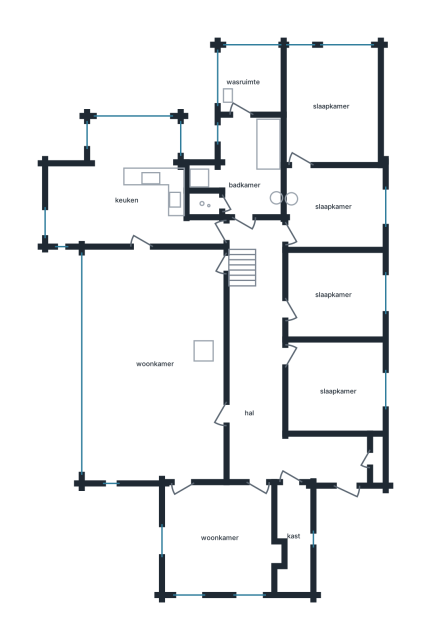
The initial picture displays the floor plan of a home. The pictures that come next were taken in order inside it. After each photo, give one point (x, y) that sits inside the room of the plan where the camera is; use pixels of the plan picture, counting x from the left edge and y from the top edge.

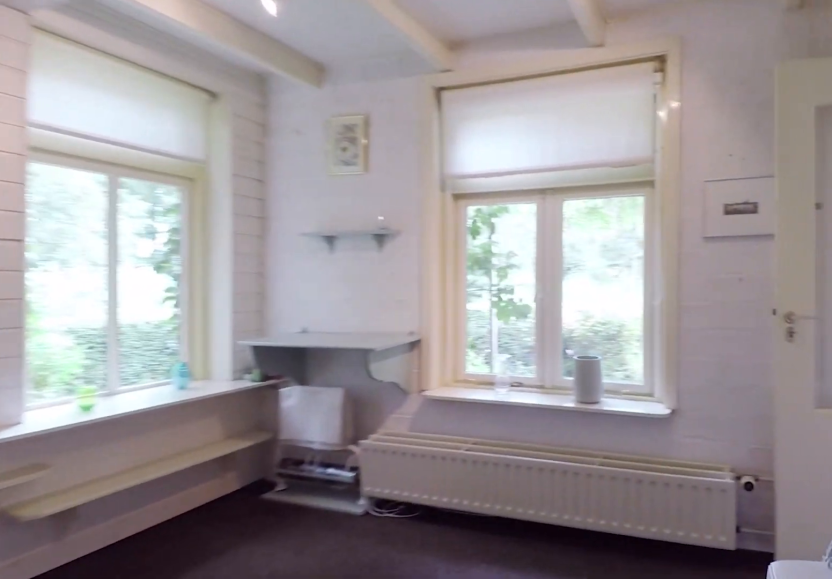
(219, 537)
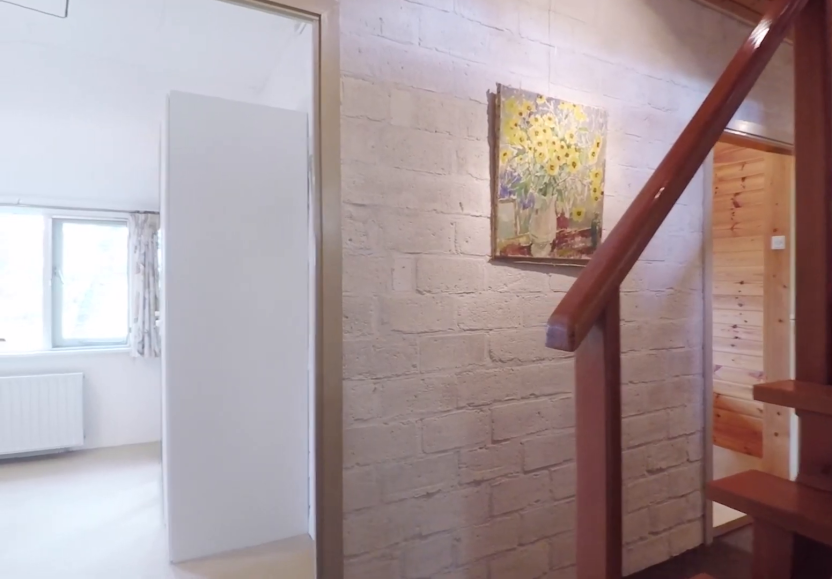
(272, 378)
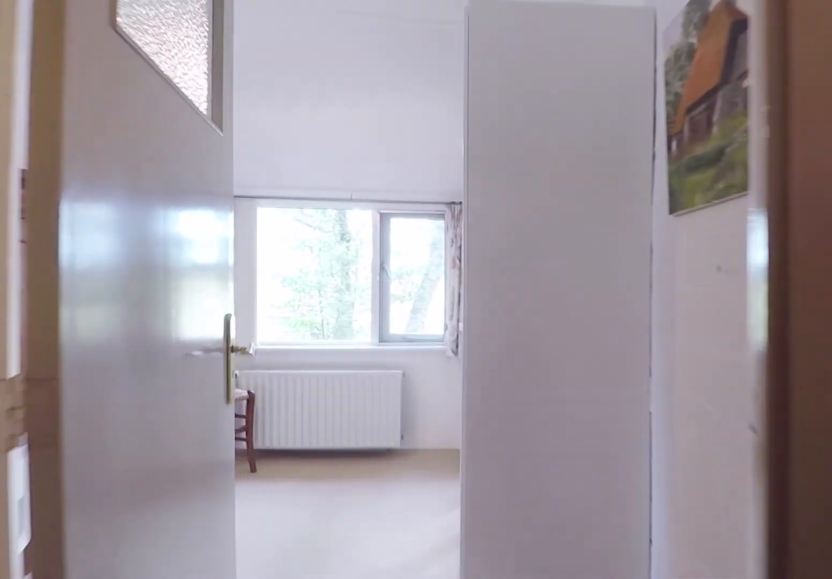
(272, 378)
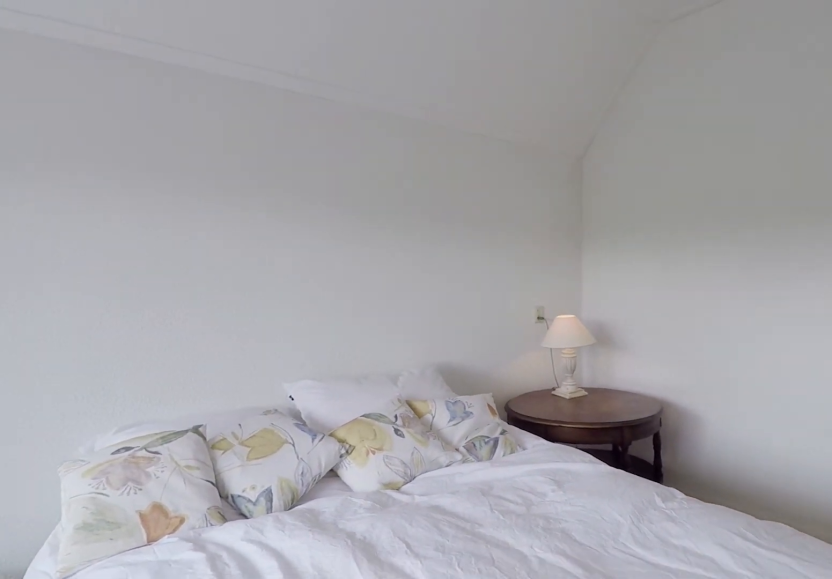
(330, 105)
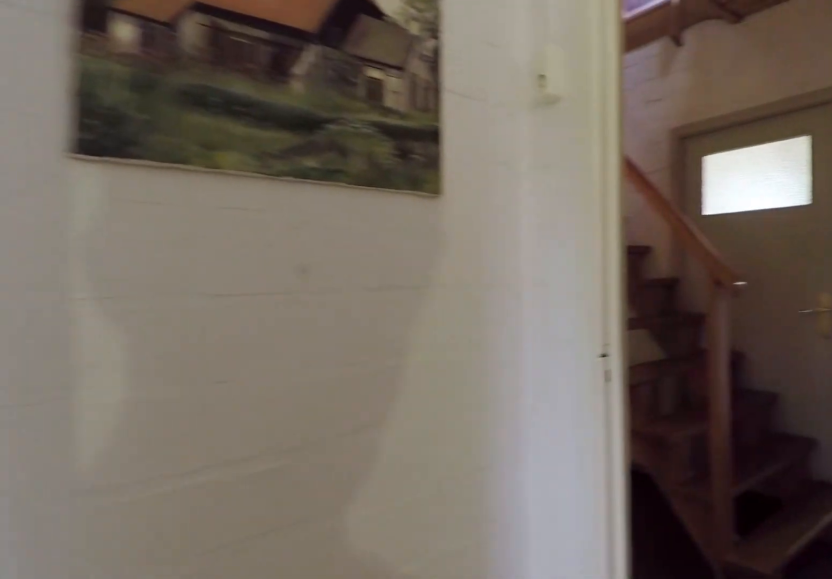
(333, 207)
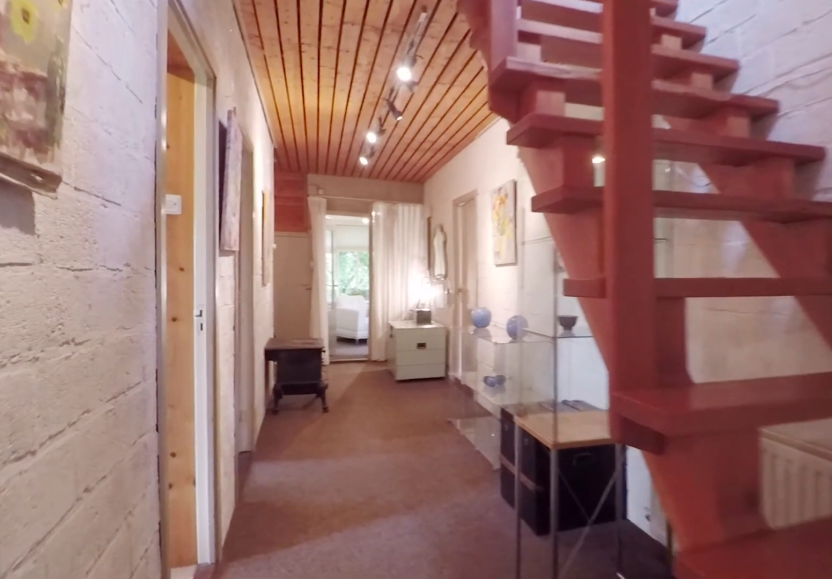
(273, 378)
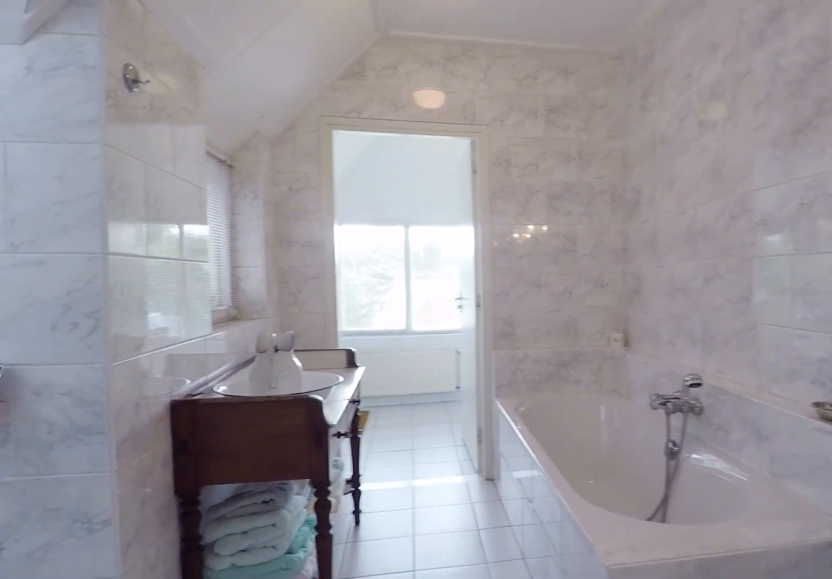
(246, 166)
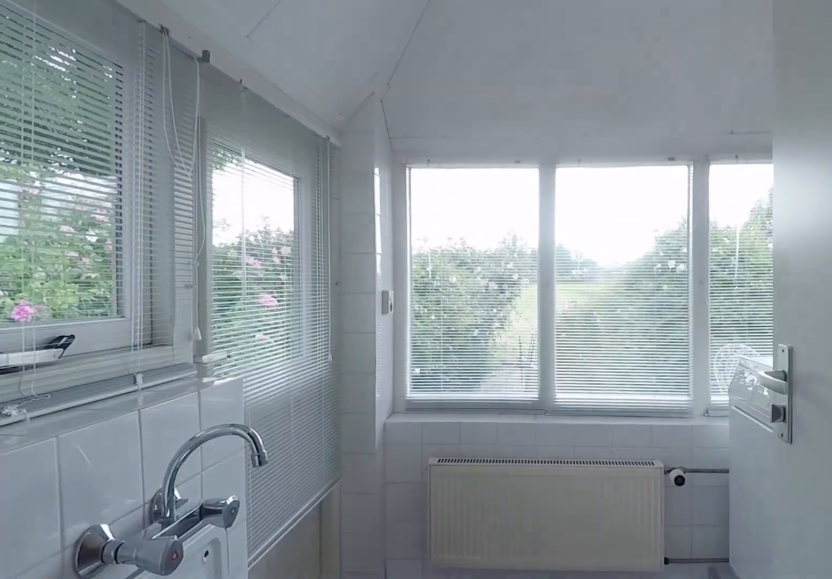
(251, 80)
